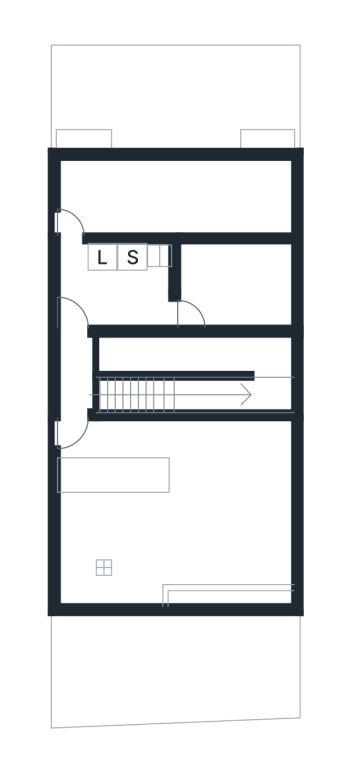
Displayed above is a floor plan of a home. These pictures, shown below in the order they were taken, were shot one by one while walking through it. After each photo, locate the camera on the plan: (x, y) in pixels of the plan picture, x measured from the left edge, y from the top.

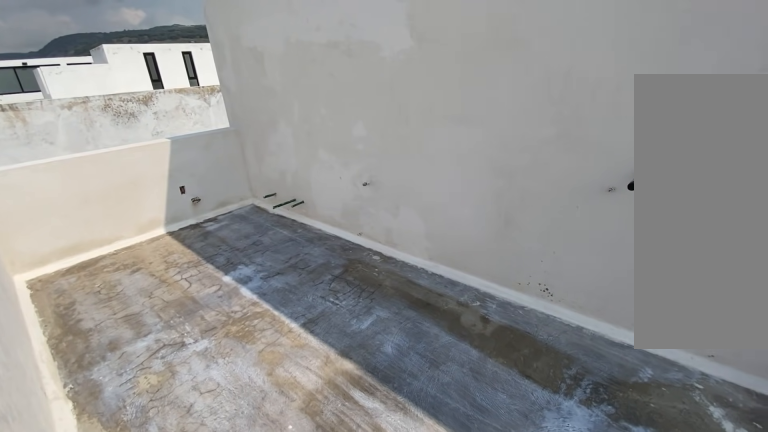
(86, 219)
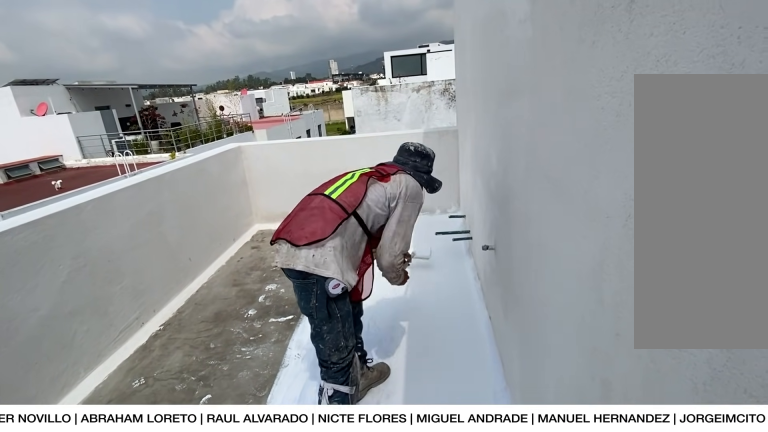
(86, 219)
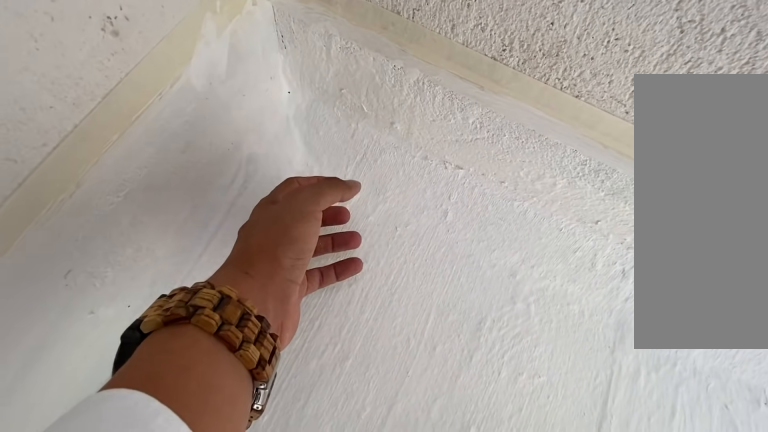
(154, 190)
